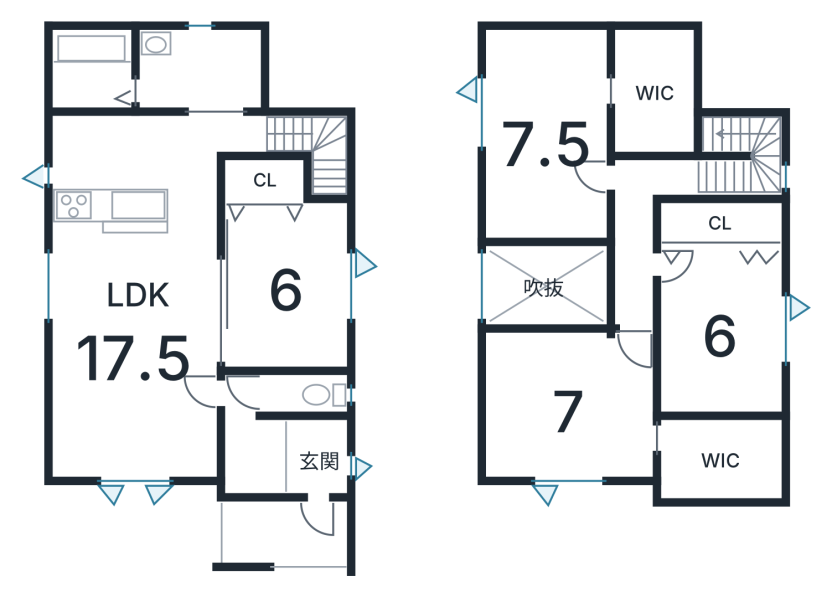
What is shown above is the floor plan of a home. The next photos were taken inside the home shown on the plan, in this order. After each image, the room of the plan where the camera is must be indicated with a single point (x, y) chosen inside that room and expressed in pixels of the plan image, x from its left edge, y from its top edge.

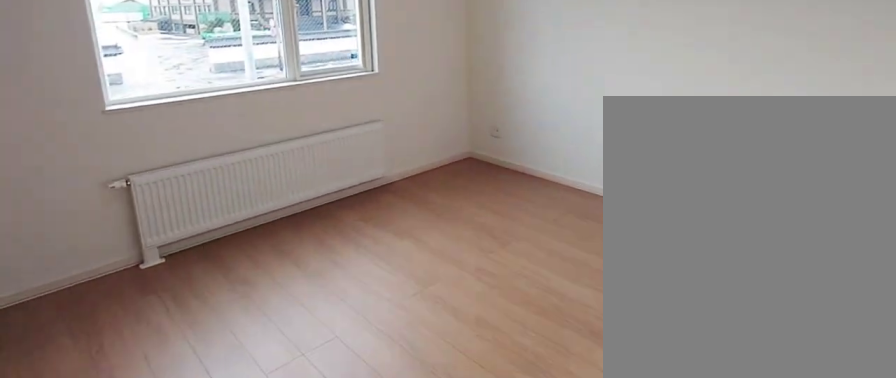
(565, 406)
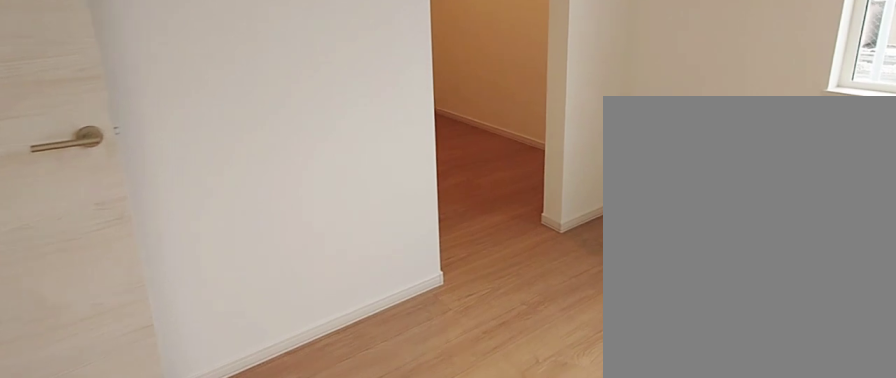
(565, 406)
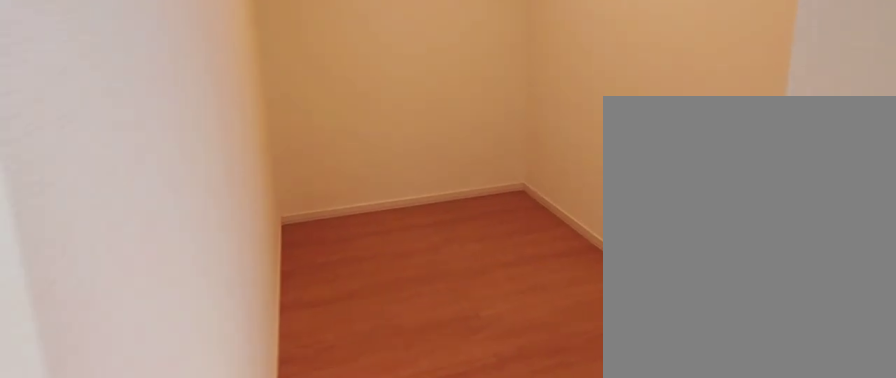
(726, 475)
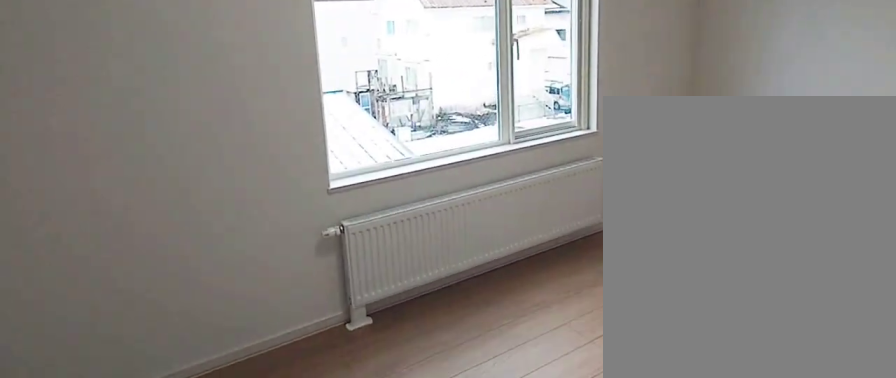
(549, 151)
